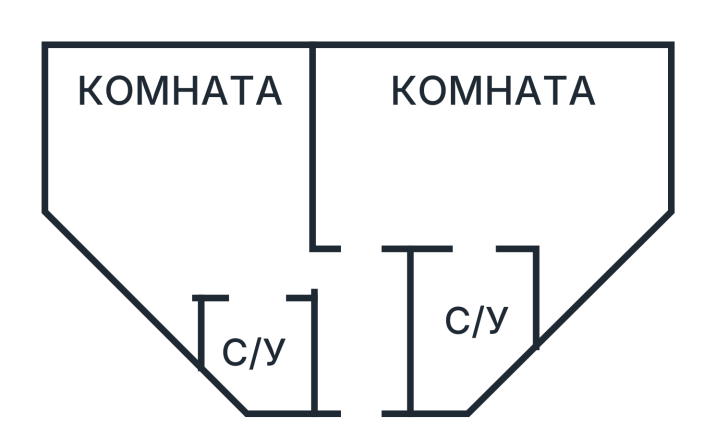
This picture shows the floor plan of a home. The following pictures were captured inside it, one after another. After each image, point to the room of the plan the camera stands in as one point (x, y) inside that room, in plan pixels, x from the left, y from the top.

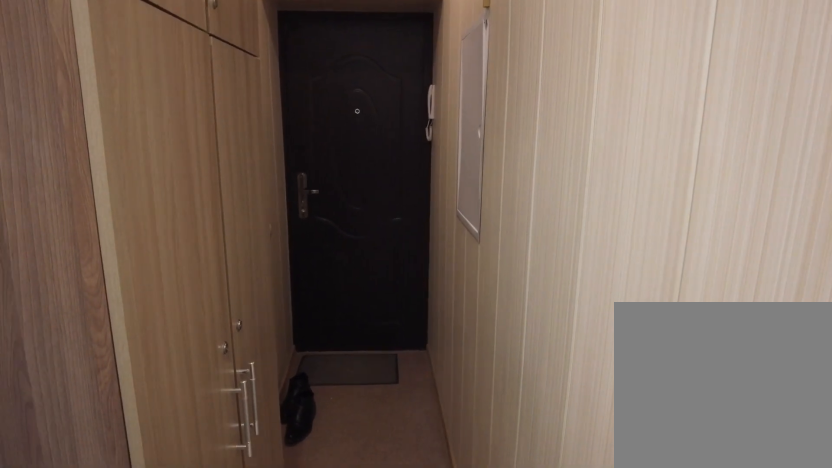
(369, 349)
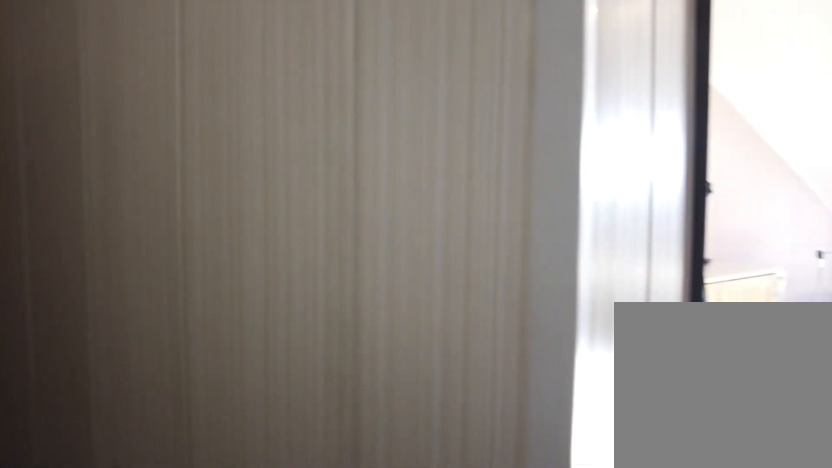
(369, 349)
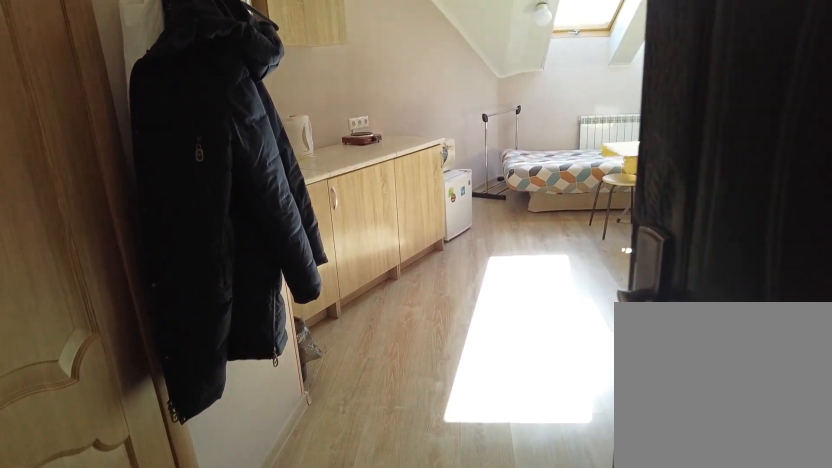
(338, 282)
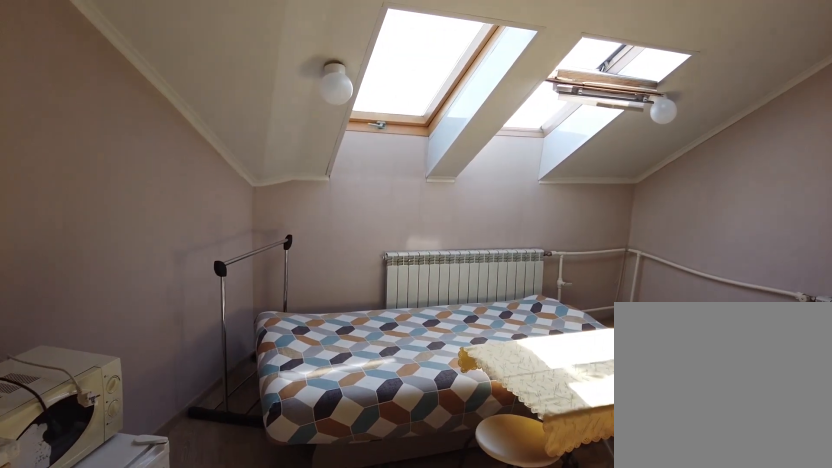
(230, 236)
